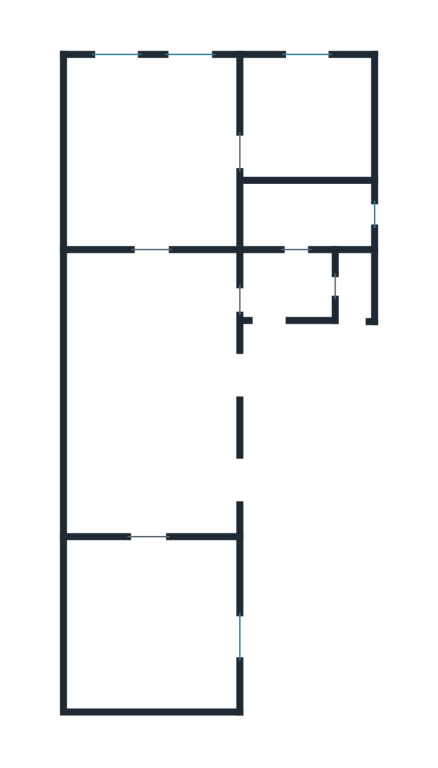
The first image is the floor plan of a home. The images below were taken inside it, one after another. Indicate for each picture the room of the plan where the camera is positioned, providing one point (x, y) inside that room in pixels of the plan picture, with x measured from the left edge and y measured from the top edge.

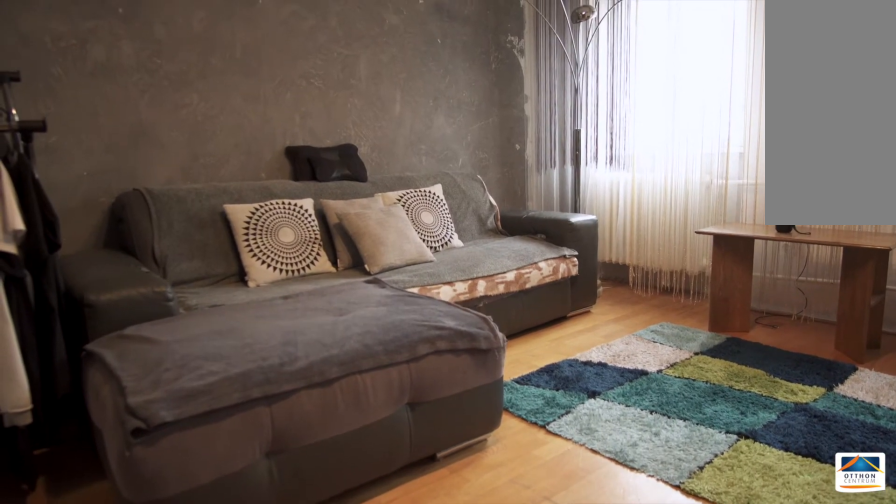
(142, 141)
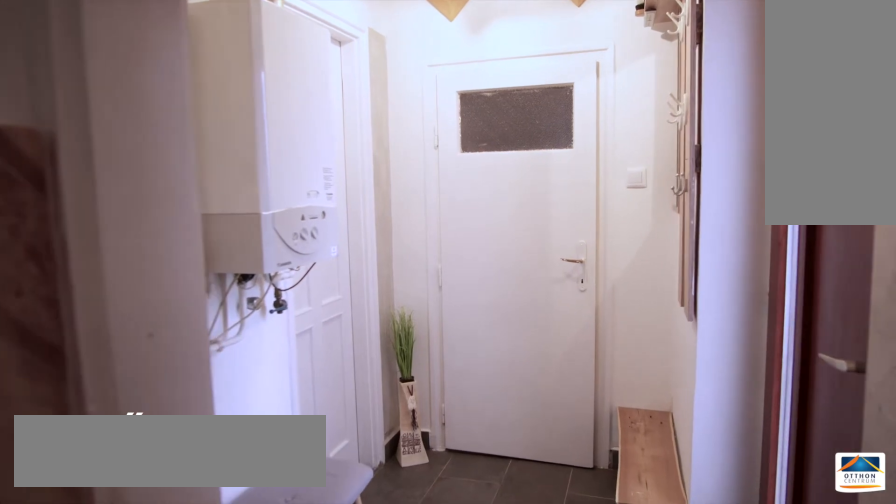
(281, 285)
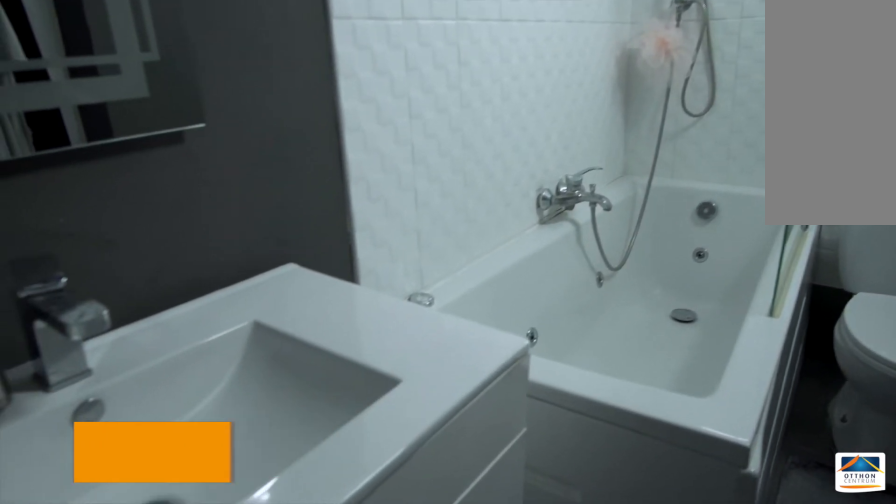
(312, 214)
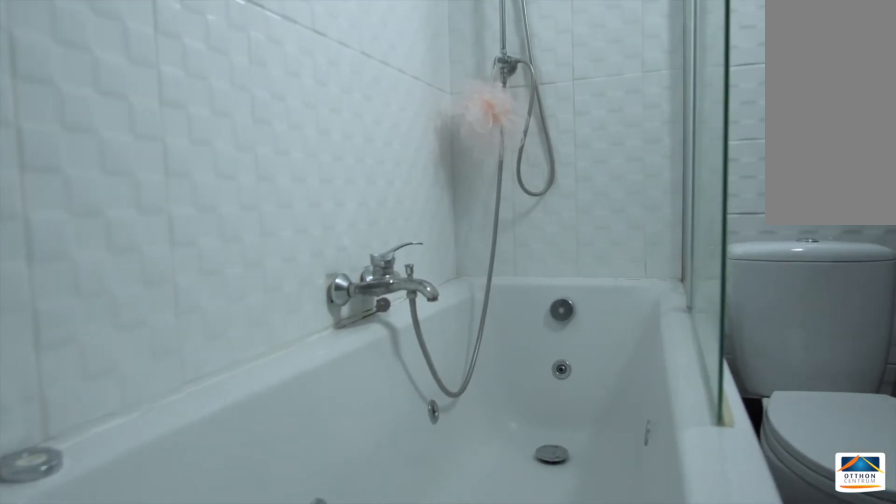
(312, 215)
